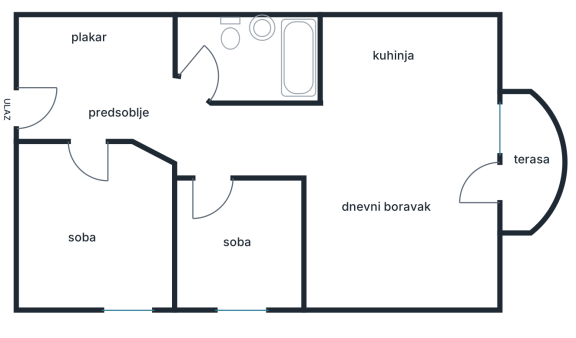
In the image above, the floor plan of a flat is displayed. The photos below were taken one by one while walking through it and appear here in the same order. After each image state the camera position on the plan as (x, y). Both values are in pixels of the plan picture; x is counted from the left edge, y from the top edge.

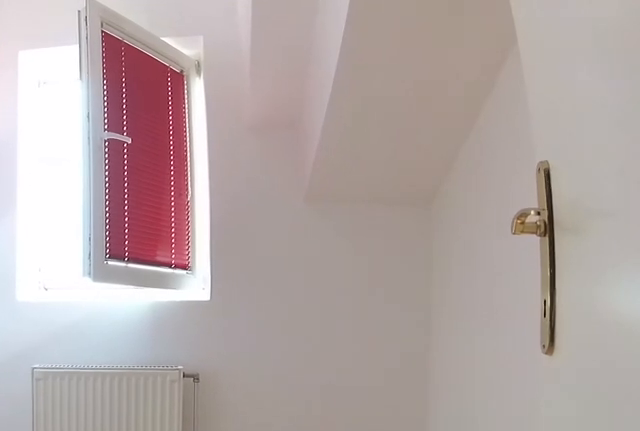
(209, 187)
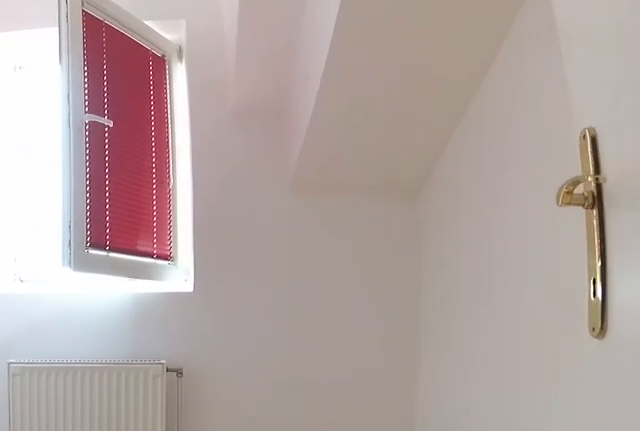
(209, 202)
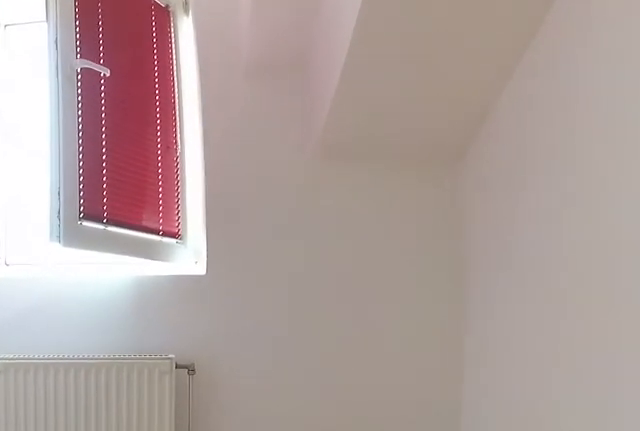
(209, 217)
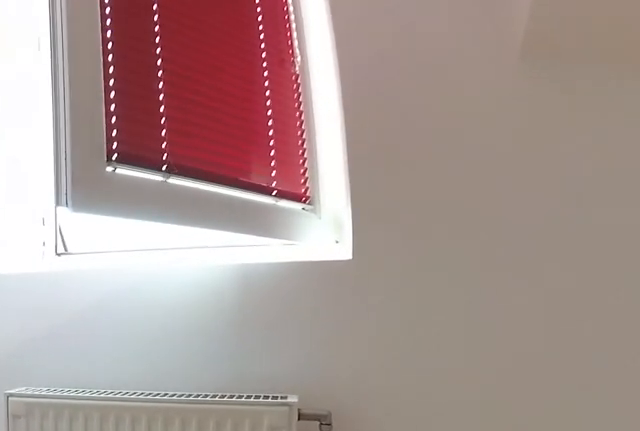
(209, 246)
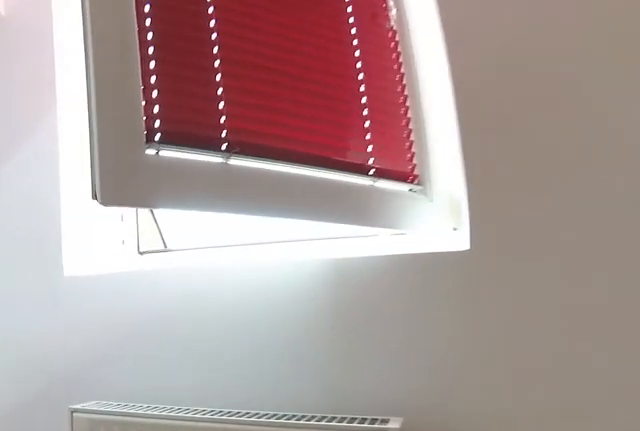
(209, 254)
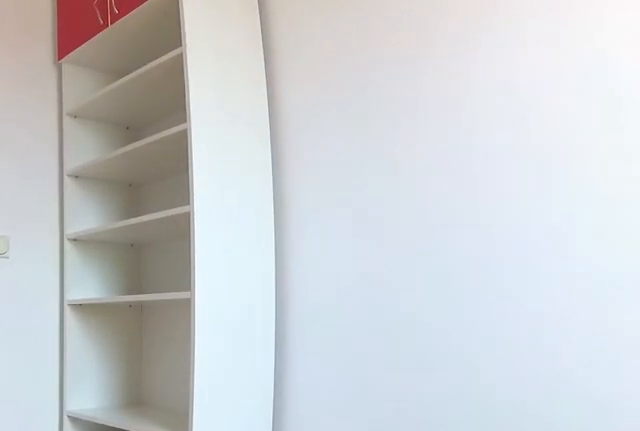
(209, 277)
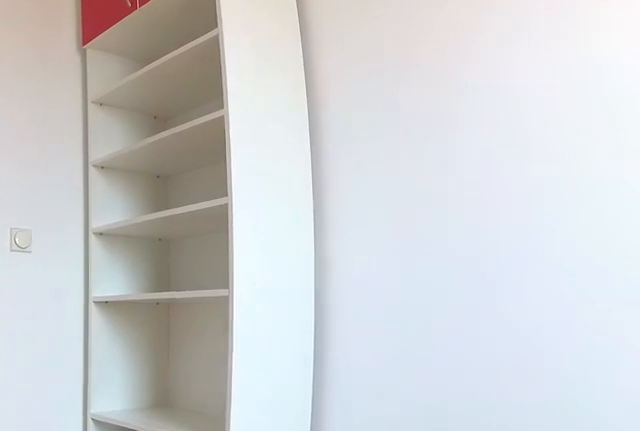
(207, 261)
